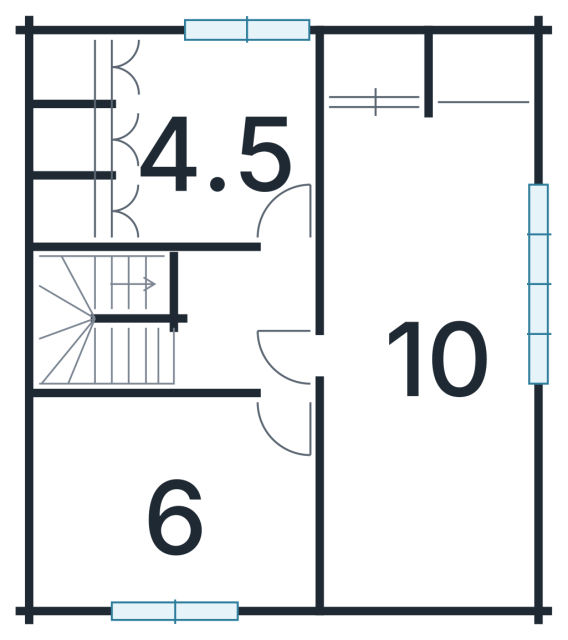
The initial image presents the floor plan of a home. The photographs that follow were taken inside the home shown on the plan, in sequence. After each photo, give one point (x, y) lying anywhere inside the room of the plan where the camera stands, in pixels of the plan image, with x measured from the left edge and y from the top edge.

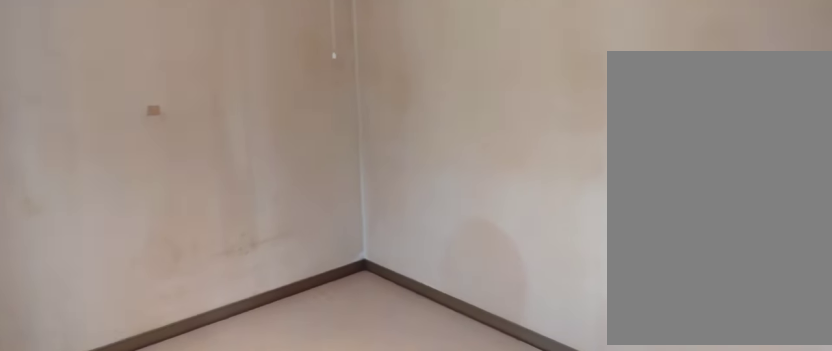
(181, 498)
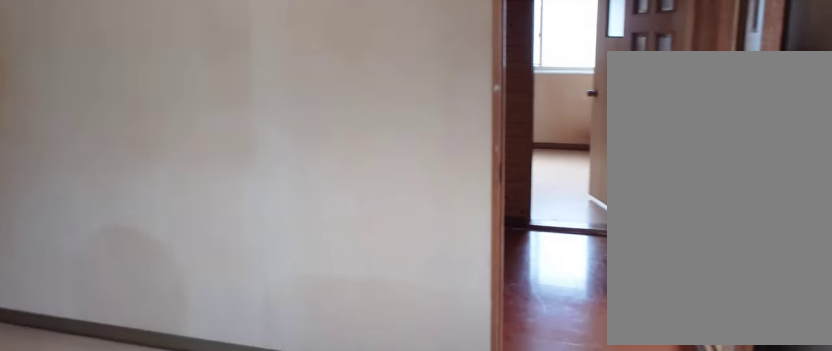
(181, 498)
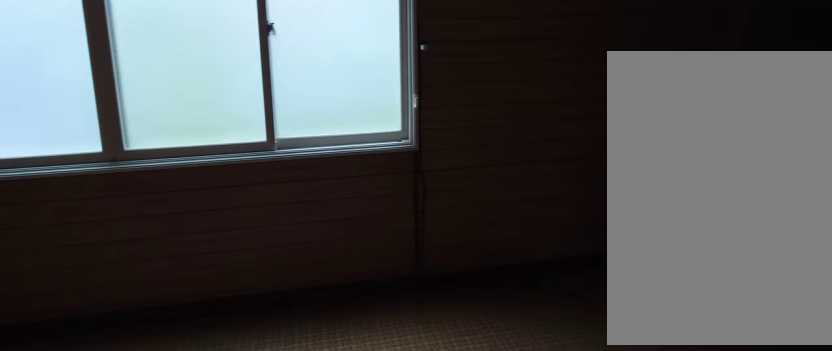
(433, 349)
